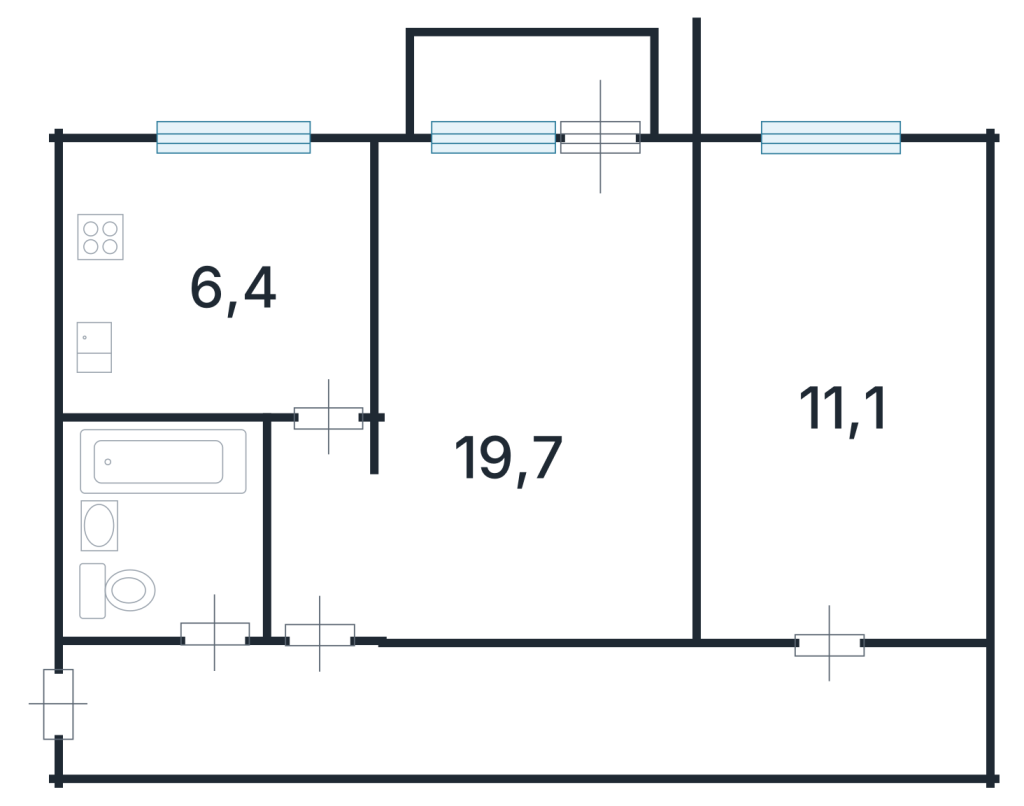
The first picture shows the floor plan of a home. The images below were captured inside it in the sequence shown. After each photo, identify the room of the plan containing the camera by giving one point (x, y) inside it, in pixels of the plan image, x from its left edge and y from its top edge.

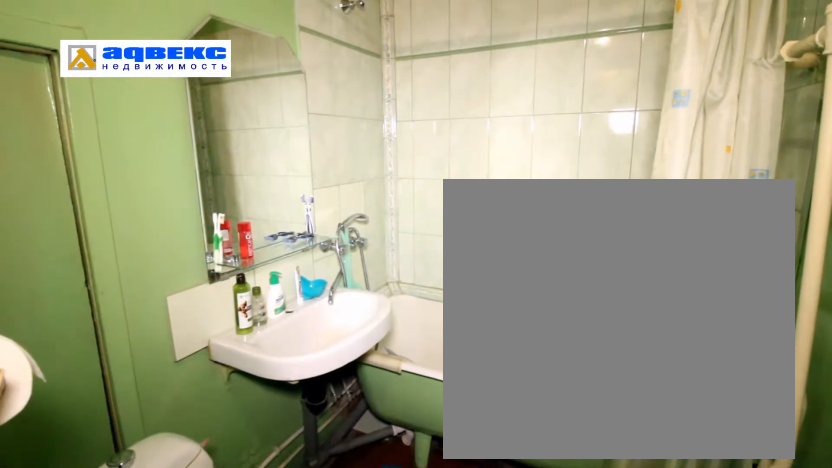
(176, 602)
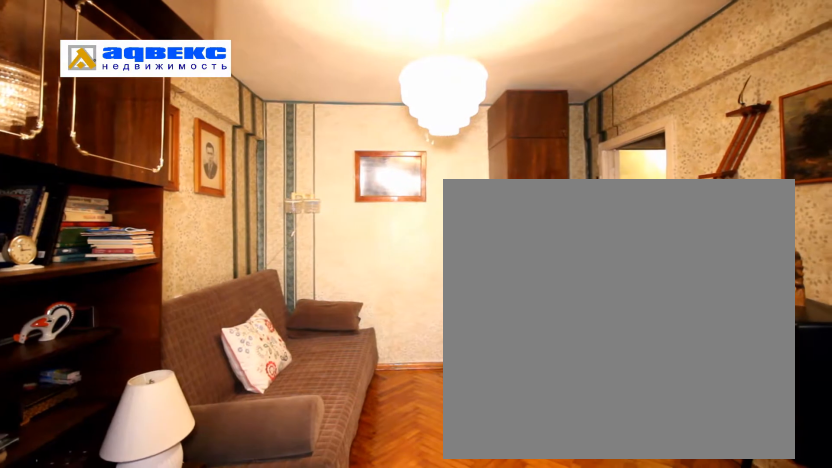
(637, 494)
